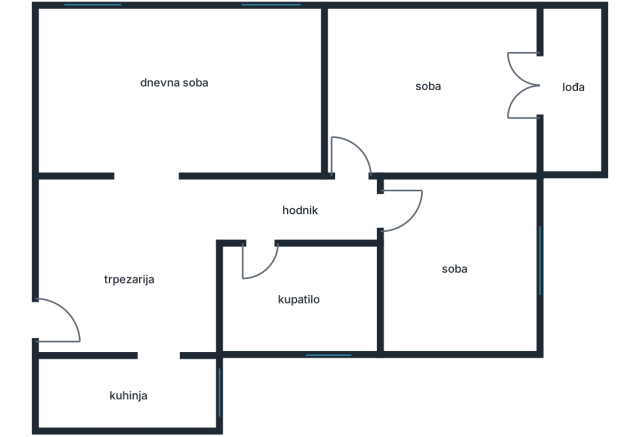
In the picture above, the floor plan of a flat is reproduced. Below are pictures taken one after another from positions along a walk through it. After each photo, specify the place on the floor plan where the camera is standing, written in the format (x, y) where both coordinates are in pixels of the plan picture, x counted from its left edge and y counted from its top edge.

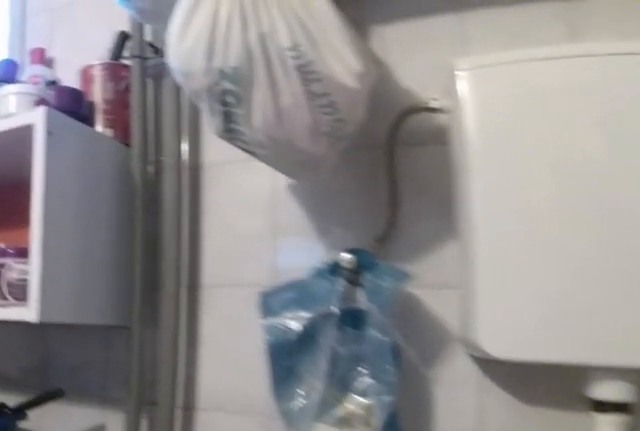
(257, 285)
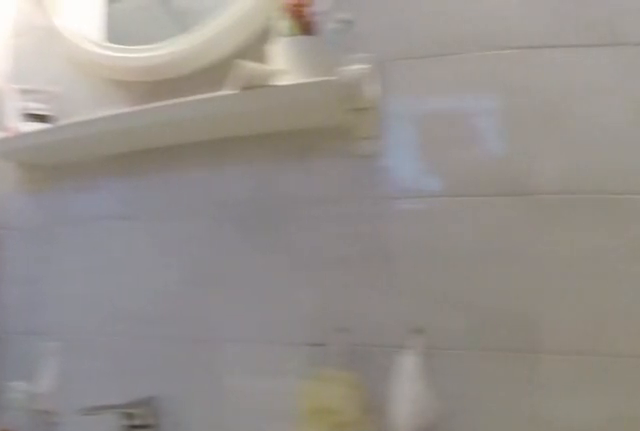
(326, 317)
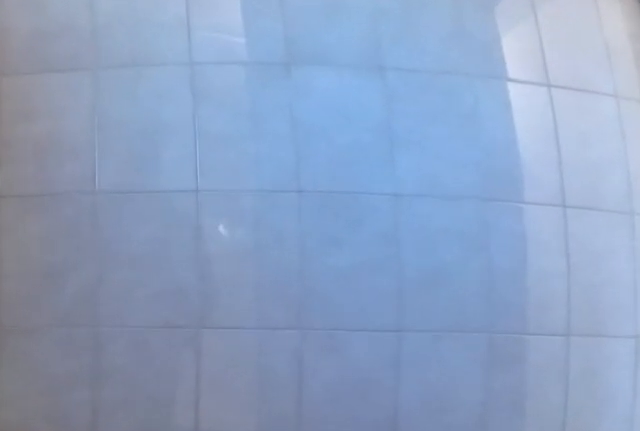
(289, 296)
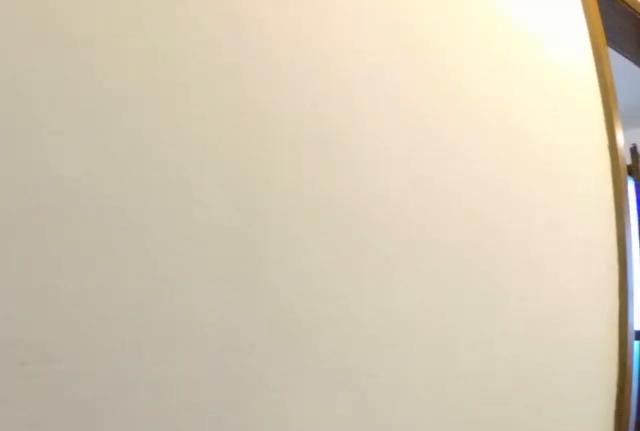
(265, 232)
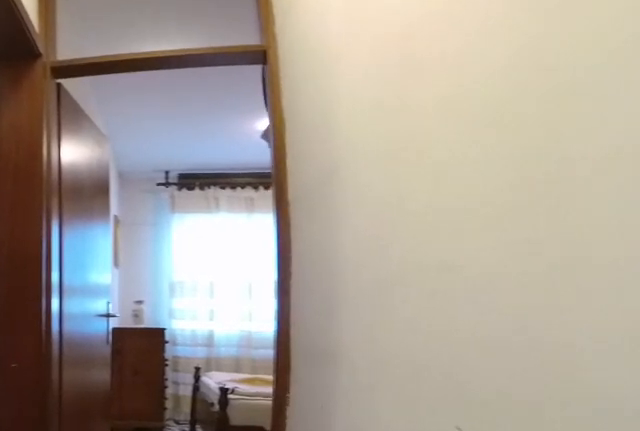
(267, 215)
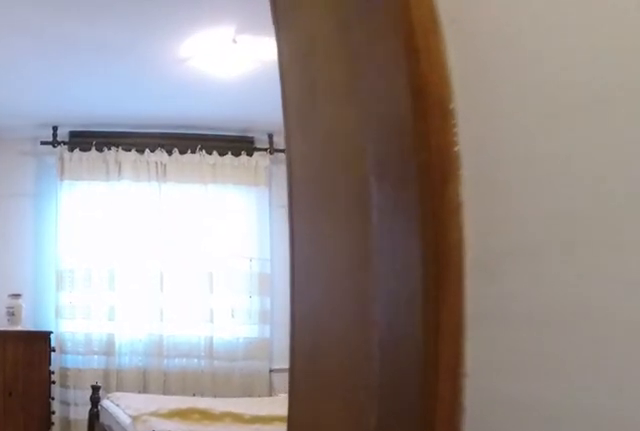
(315, 215)
